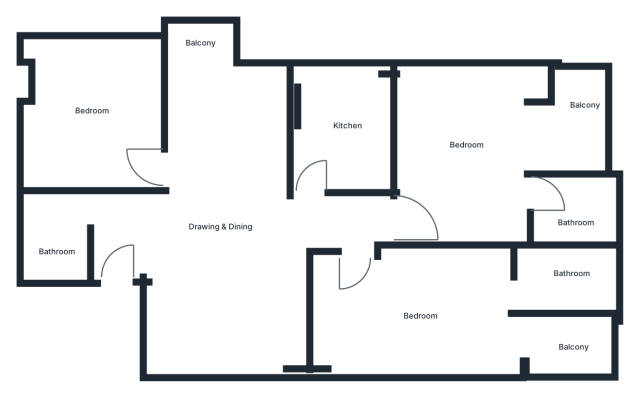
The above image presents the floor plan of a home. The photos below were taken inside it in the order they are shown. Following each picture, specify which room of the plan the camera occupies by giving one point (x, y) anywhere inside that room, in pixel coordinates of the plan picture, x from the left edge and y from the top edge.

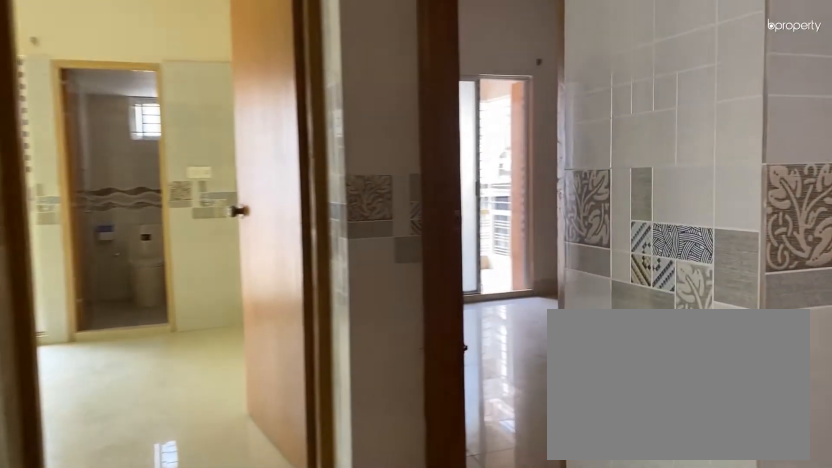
(246, 215)
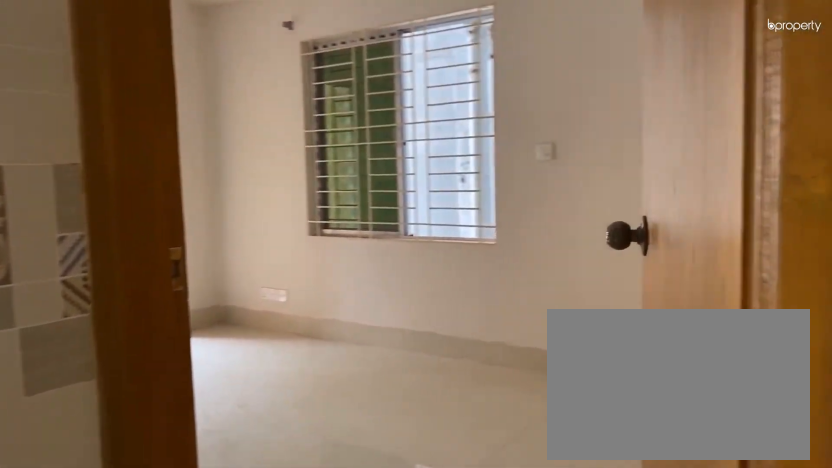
(353, 279)
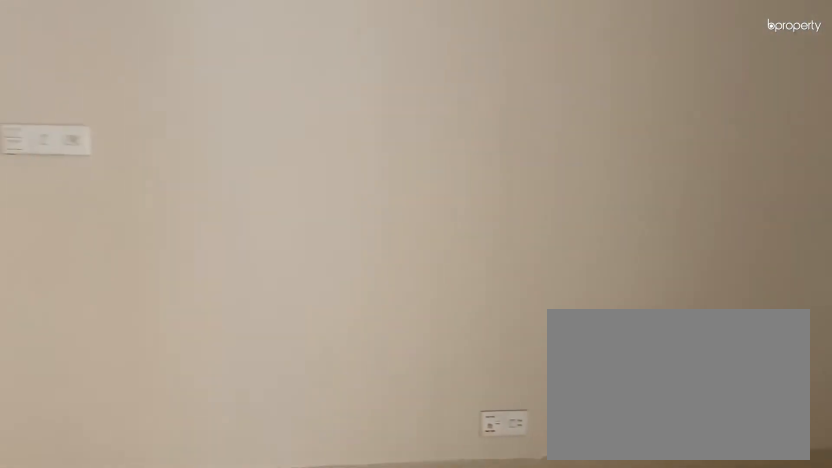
(448, 313)
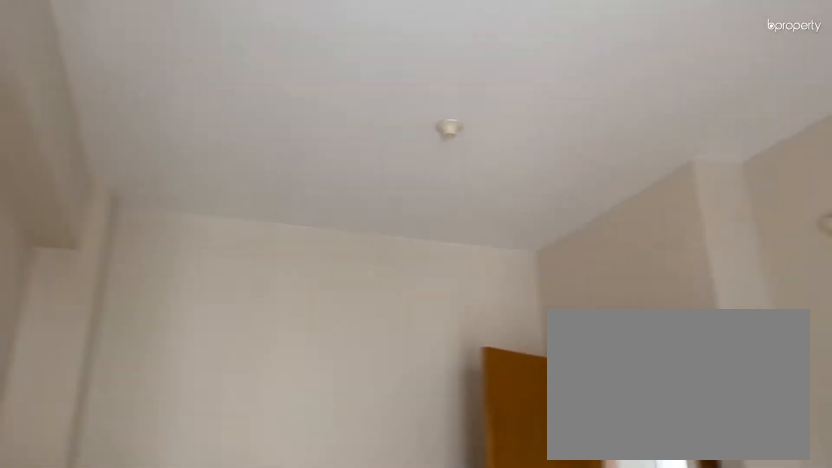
(448, 313)
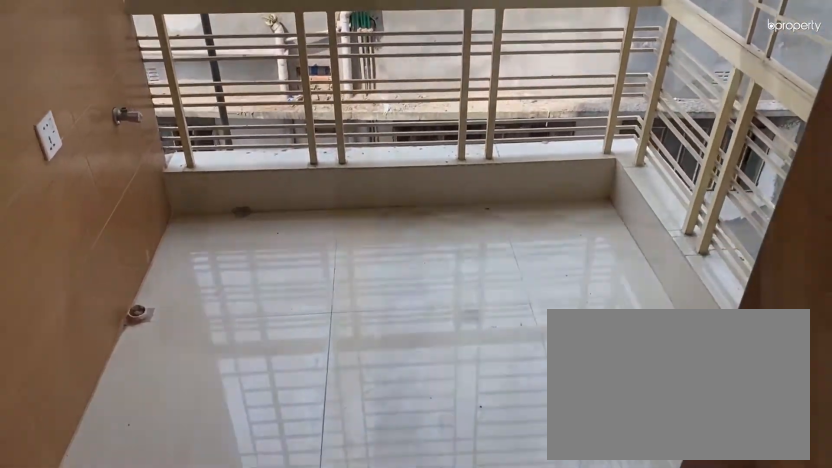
(567, 342)
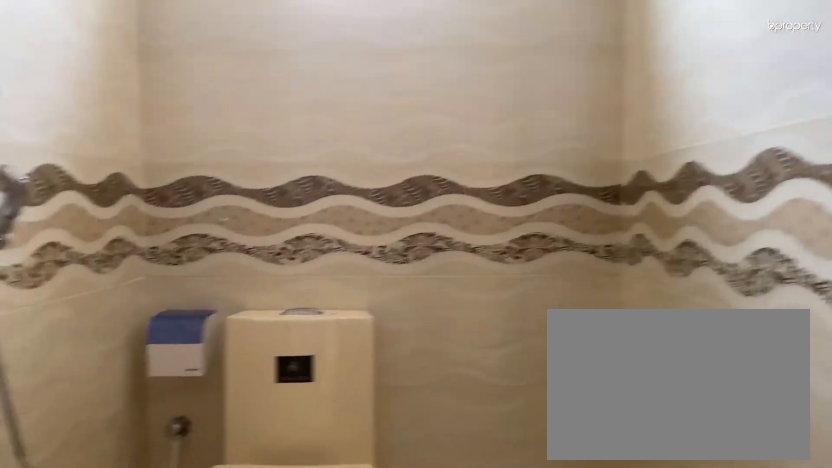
(556, 281)
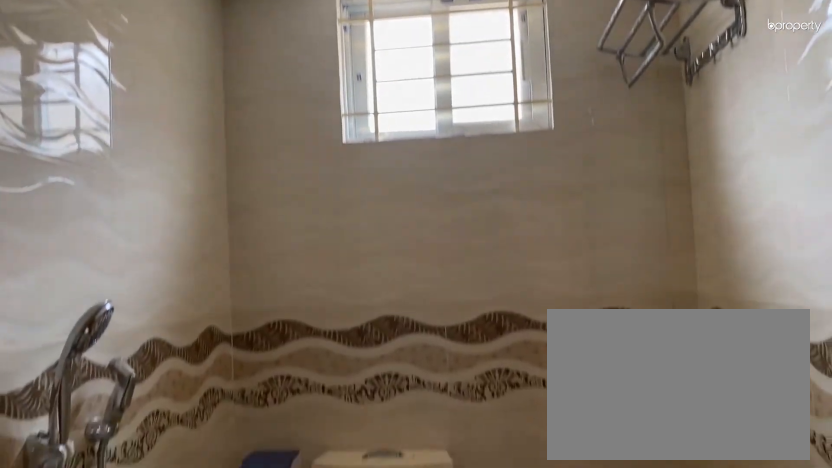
(556, 281)
